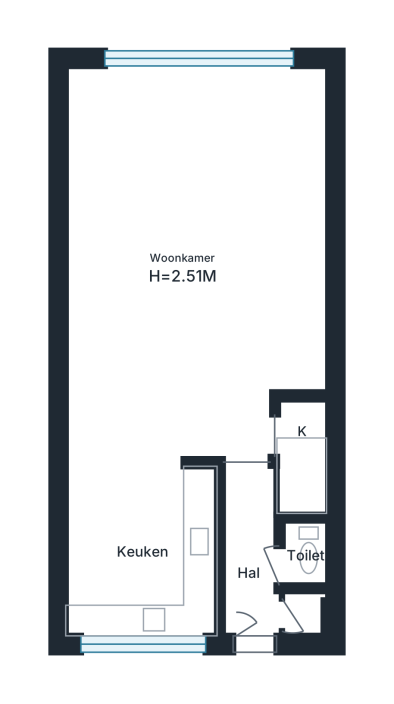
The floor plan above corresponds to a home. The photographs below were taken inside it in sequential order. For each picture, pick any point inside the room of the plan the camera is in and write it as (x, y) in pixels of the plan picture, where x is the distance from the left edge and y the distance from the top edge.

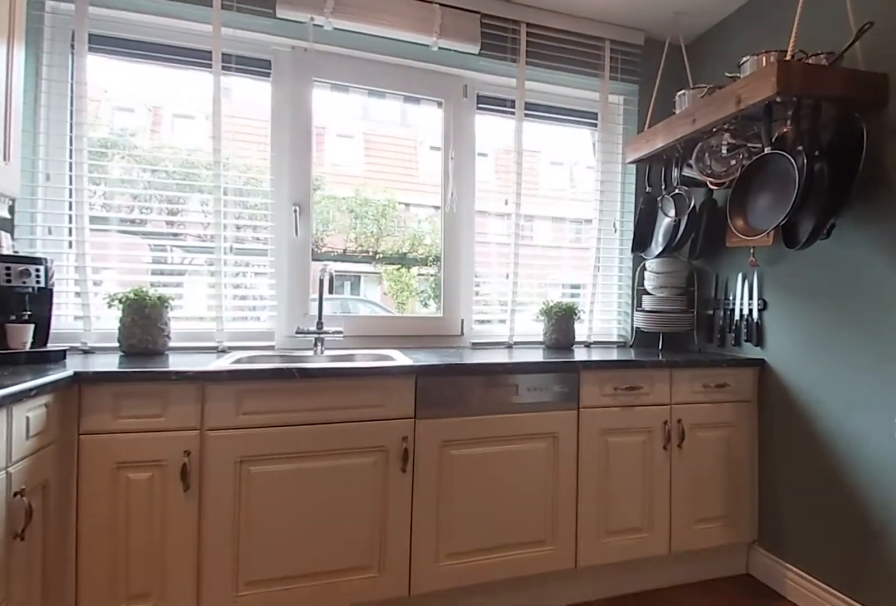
(140, 551)
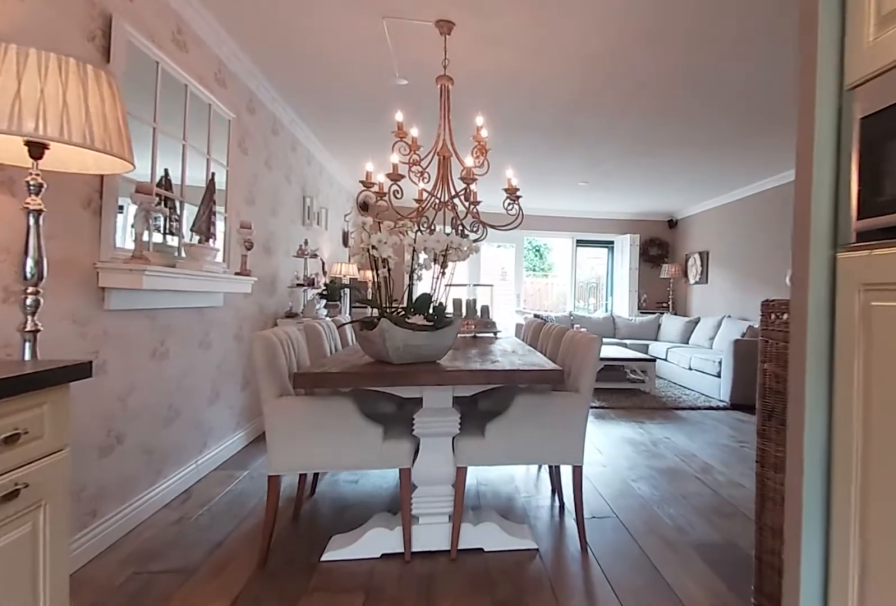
(140, 551)
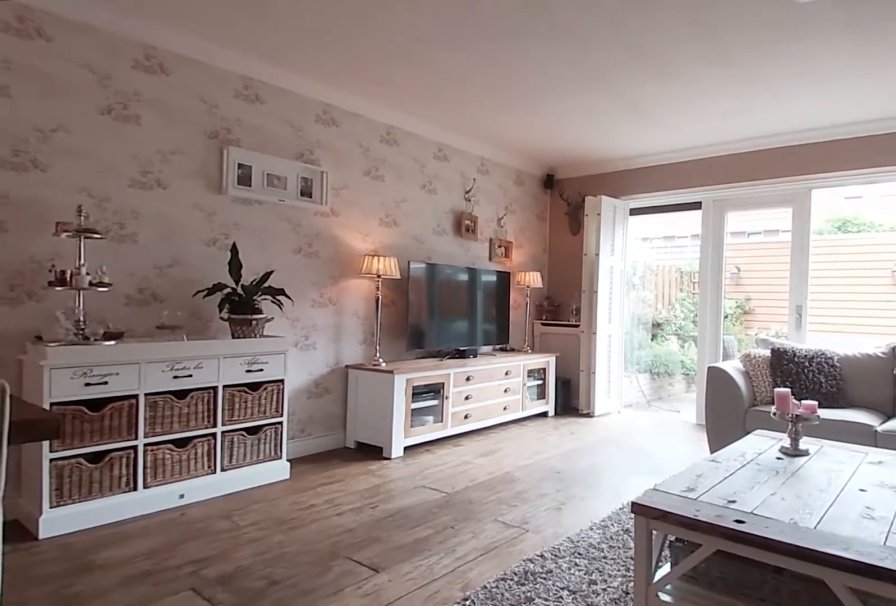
(227, 95)
